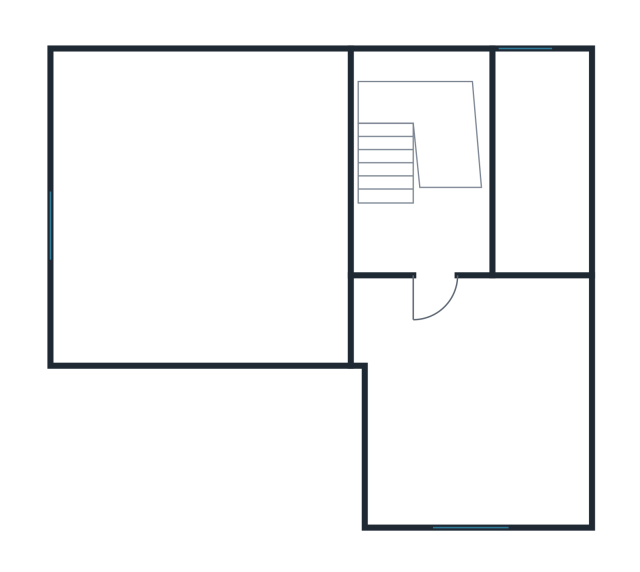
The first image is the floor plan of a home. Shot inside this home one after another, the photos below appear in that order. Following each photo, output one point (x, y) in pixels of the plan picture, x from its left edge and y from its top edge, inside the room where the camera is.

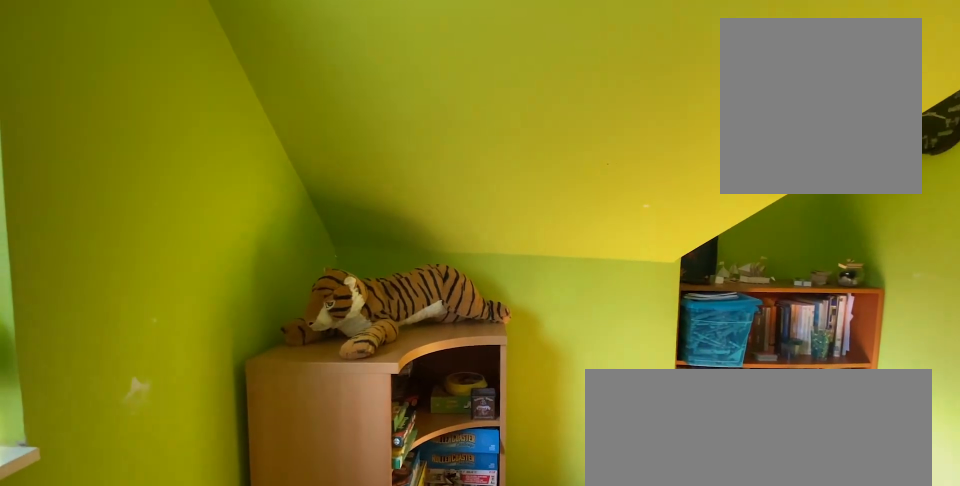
(459, 425)
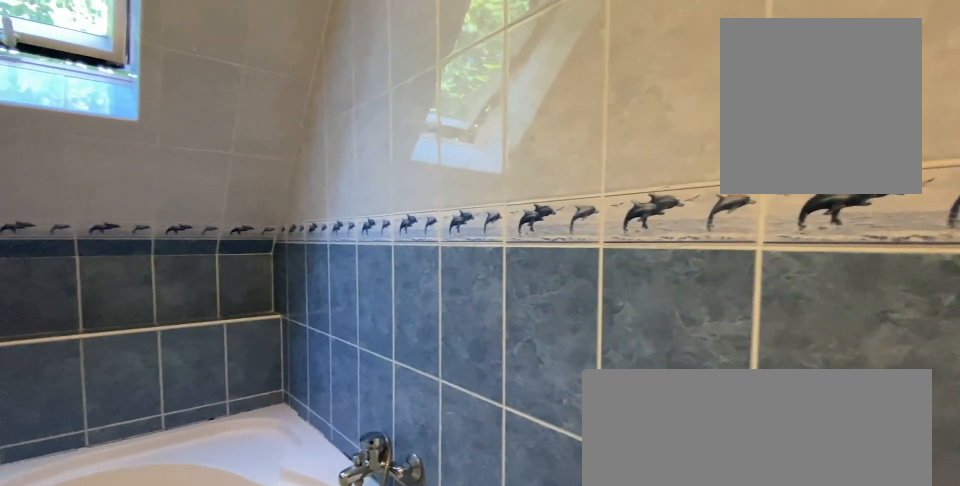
(528, 175)
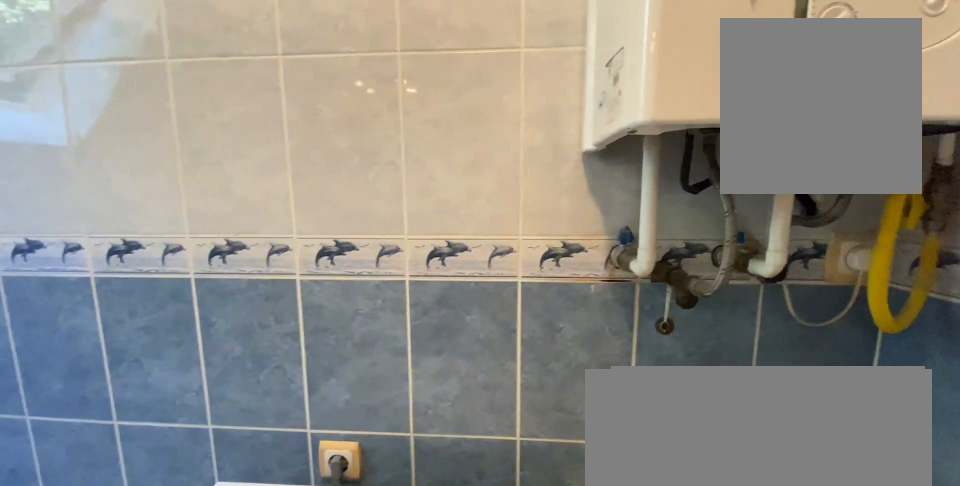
(528, 175)
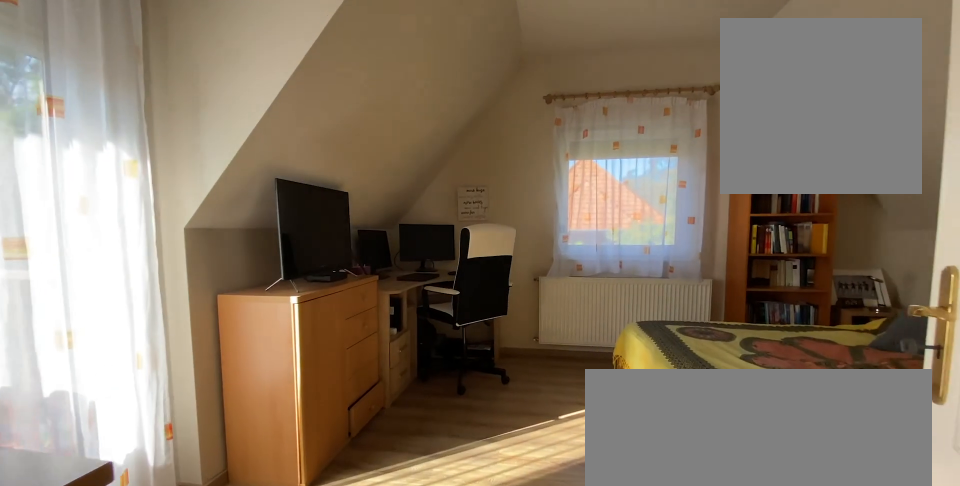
(201, 223)
